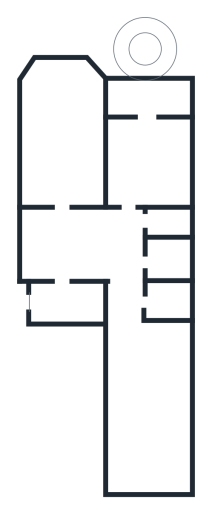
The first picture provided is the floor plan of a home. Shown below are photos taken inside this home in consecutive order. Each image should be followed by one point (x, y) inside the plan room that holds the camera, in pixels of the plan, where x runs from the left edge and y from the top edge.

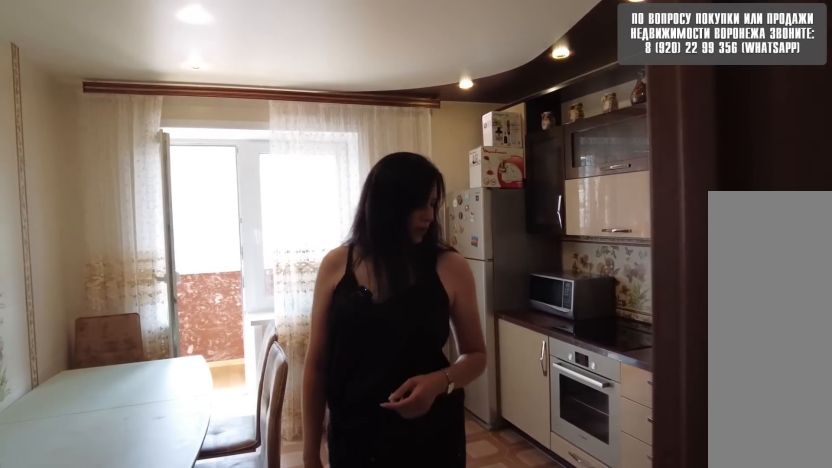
(123, 240)
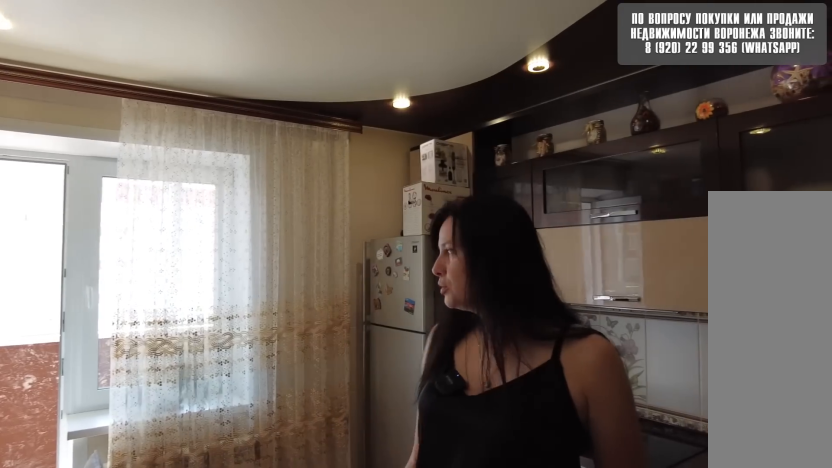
(151, 180)
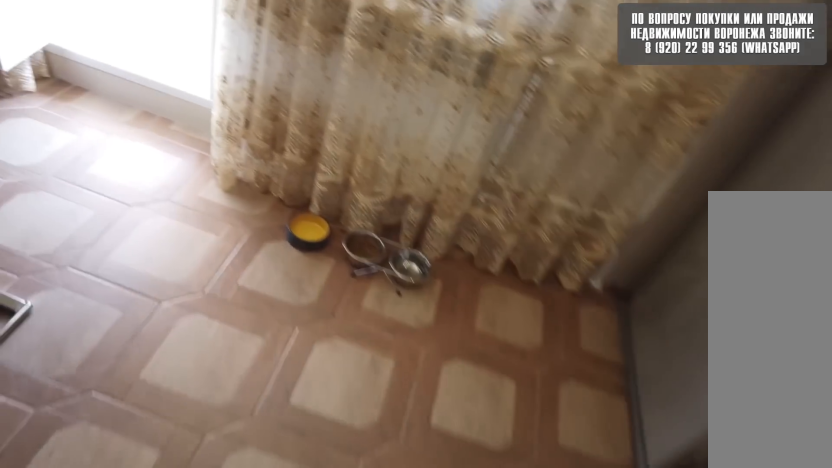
(151, 180)
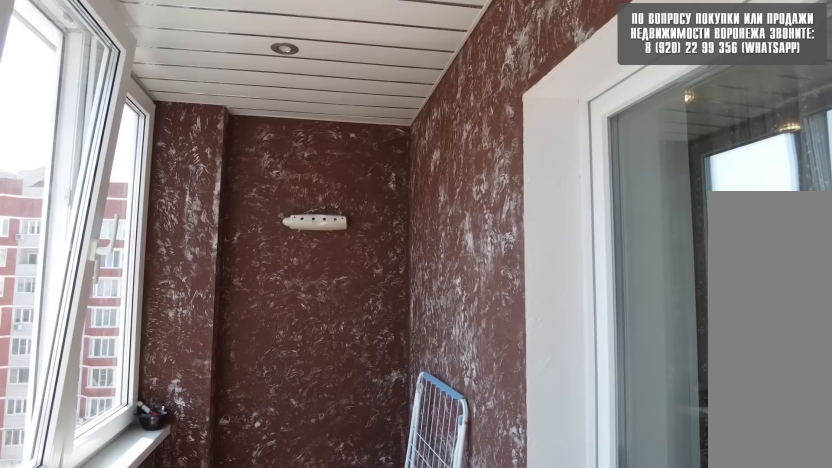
(145, 104)
